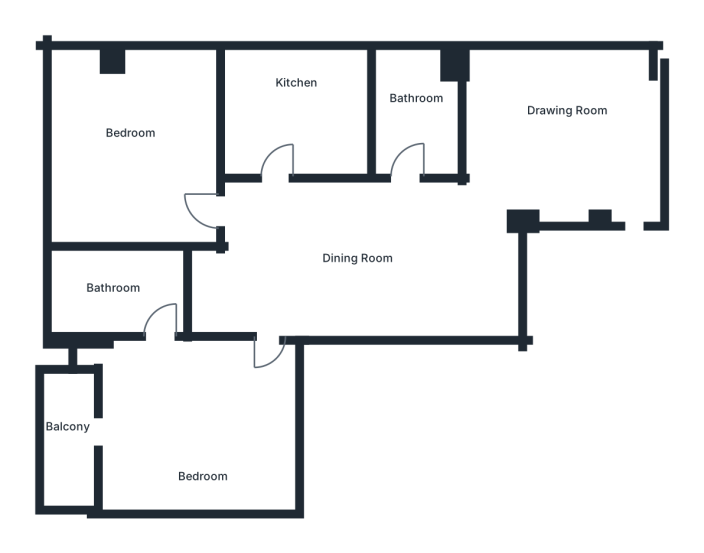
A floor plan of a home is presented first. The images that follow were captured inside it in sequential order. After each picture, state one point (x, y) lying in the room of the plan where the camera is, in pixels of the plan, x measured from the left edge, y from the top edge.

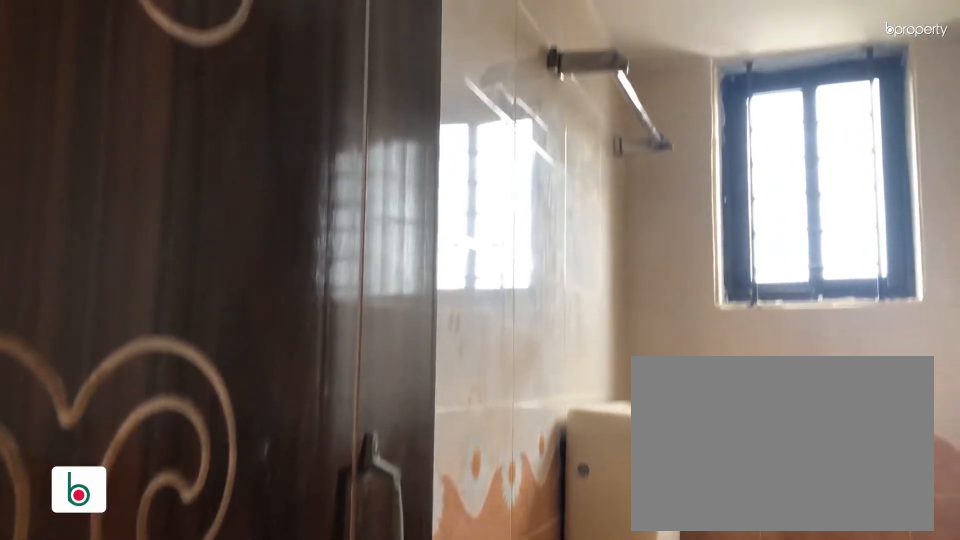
(423, 98)
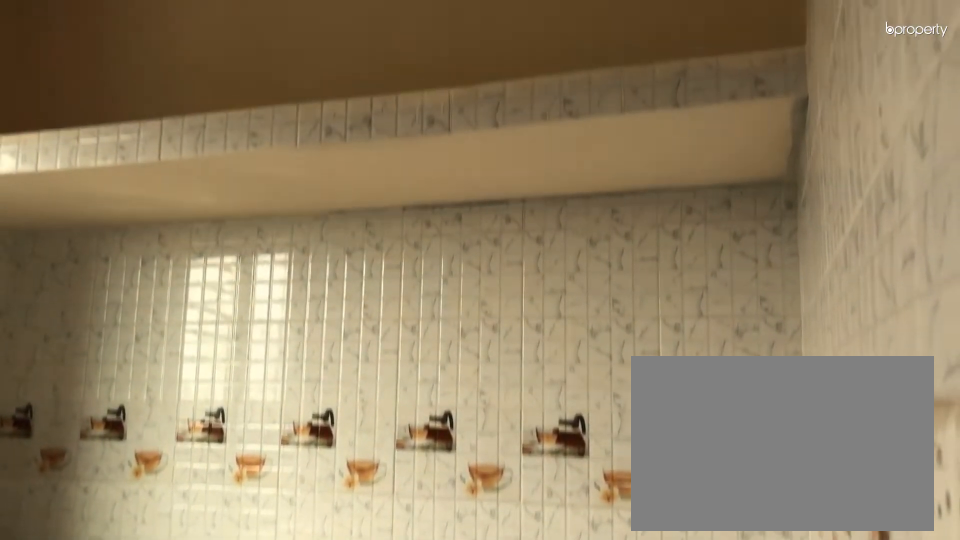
(299, 109)
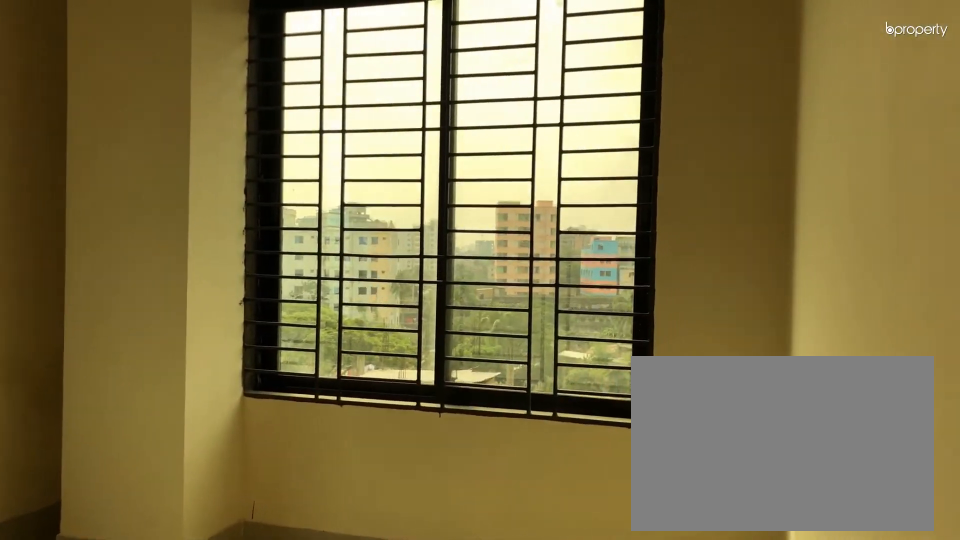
(136, 148)
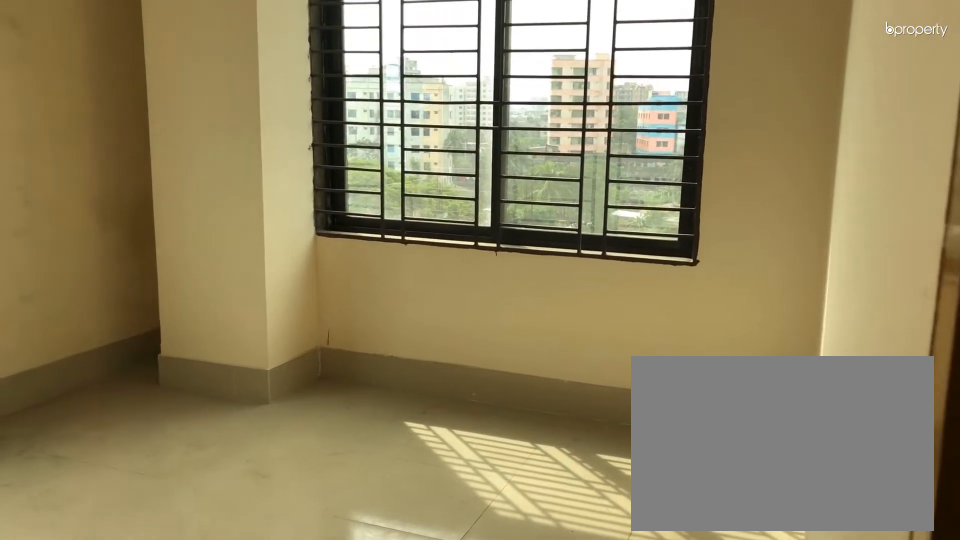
(136, 148)
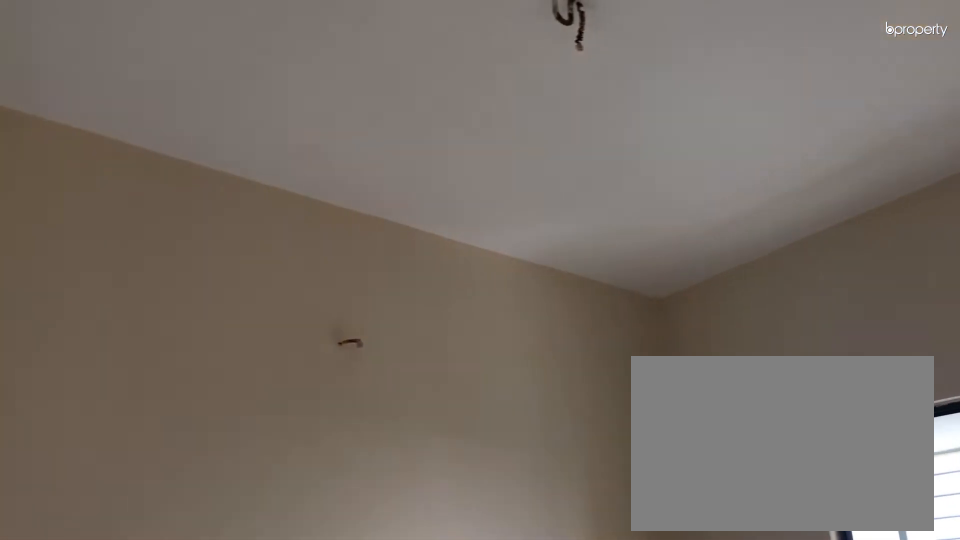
(200, 428)
